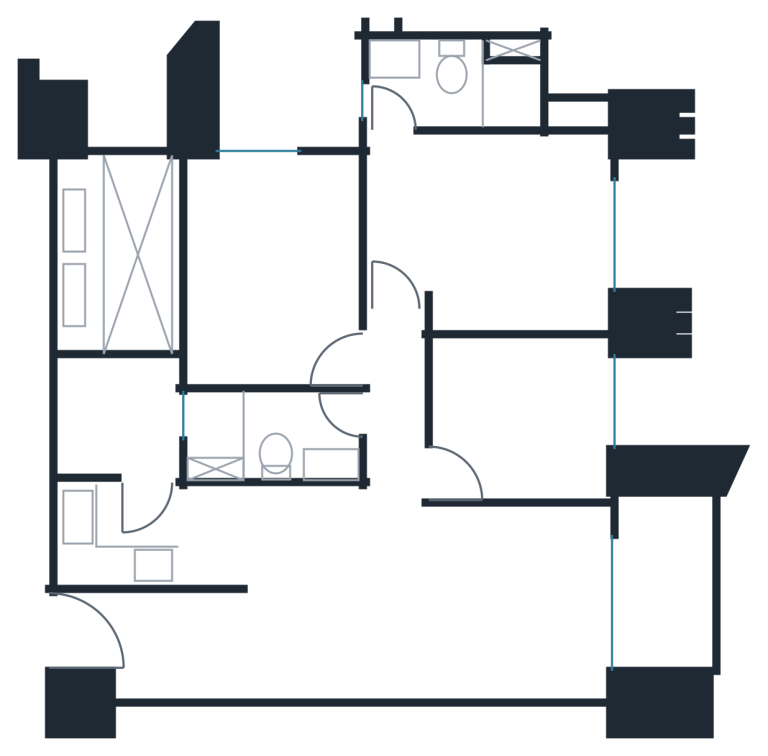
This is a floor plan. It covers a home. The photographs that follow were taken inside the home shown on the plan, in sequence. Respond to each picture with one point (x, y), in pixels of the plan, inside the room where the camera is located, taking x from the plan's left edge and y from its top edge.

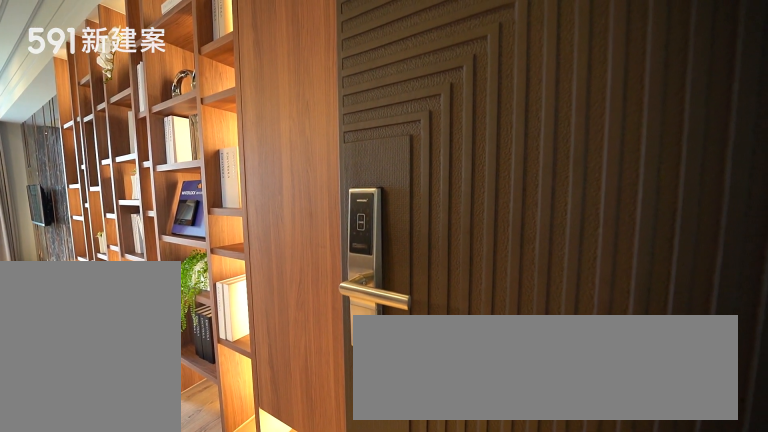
(114, 645)
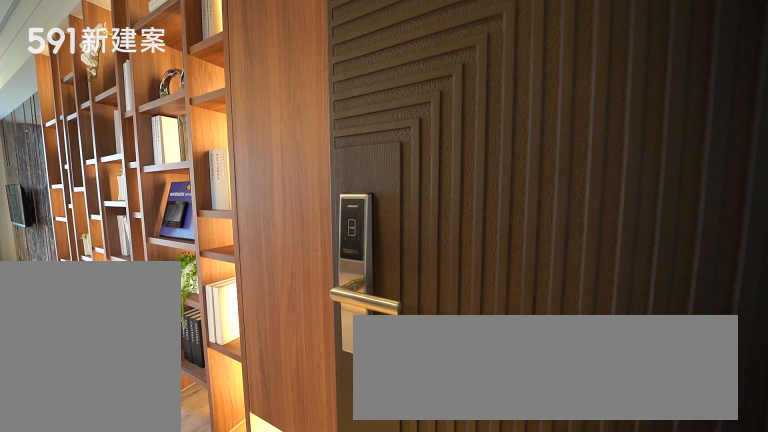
(114, 645)
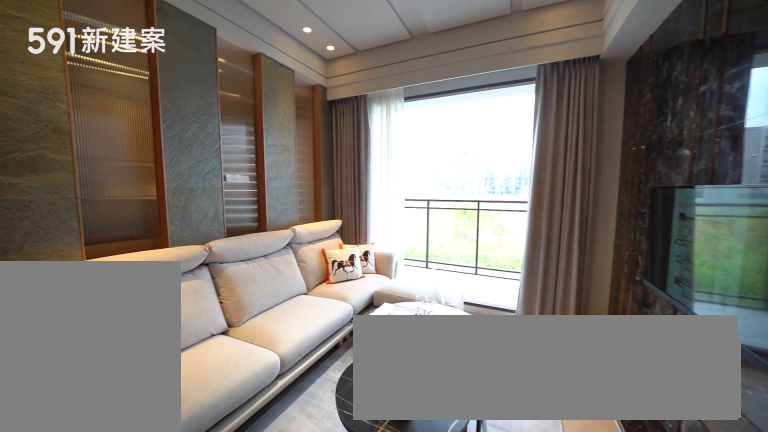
(525, 600)
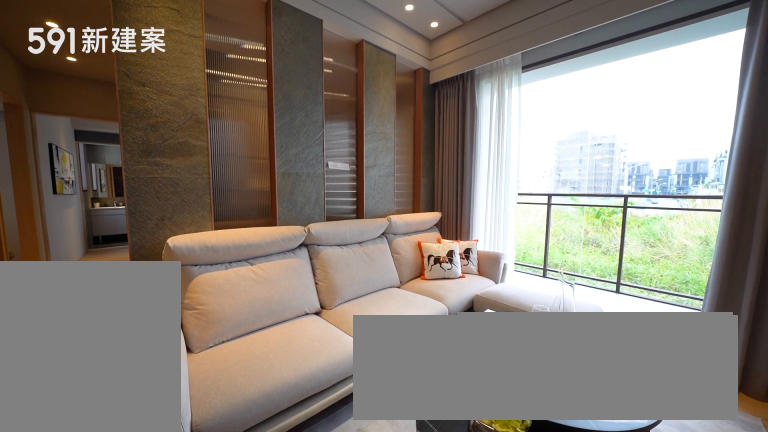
(525, 600)
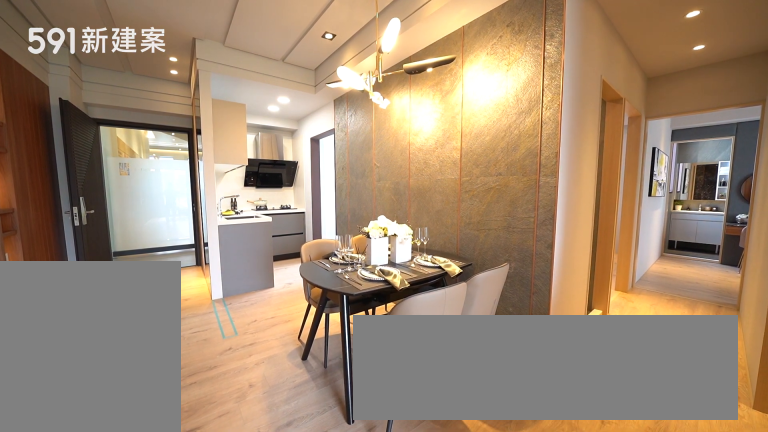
(301, 568)
